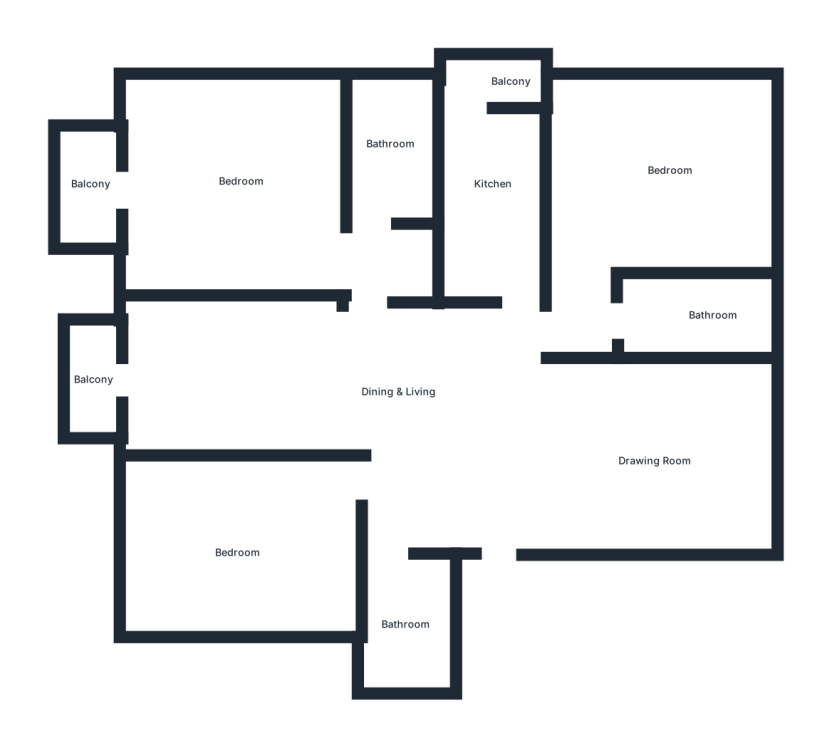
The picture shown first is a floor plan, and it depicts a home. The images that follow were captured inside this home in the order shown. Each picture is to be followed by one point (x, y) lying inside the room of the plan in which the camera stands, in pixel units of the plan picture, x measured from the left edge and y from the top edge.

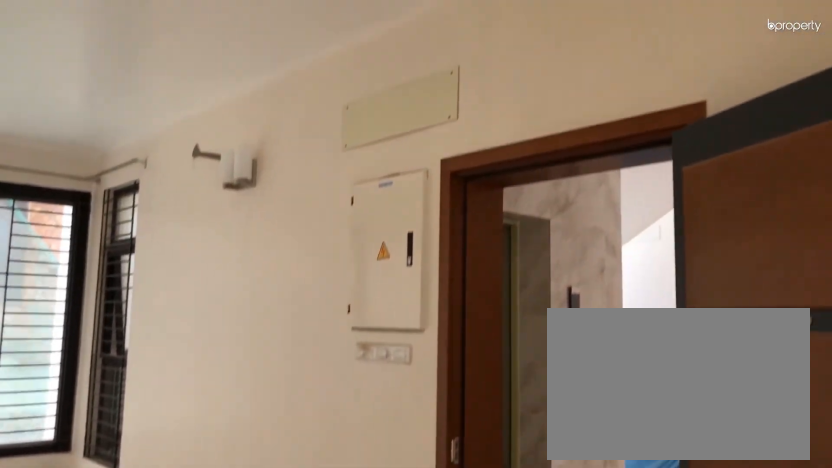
(652, 456)
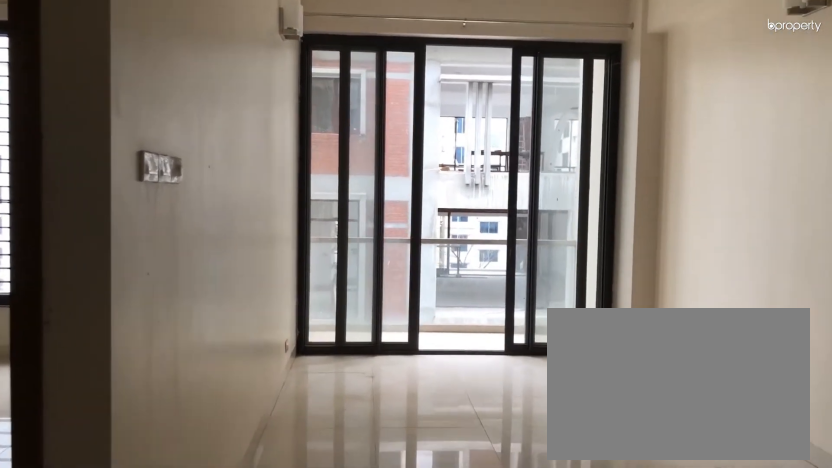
(229, 390)
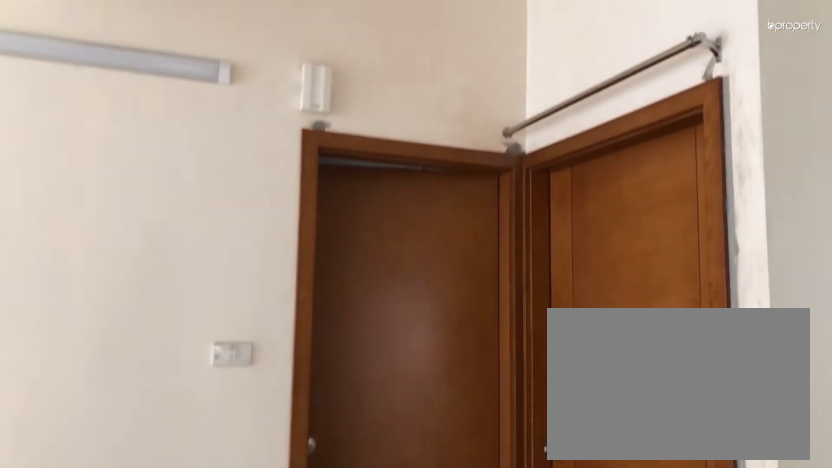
(446, 420)
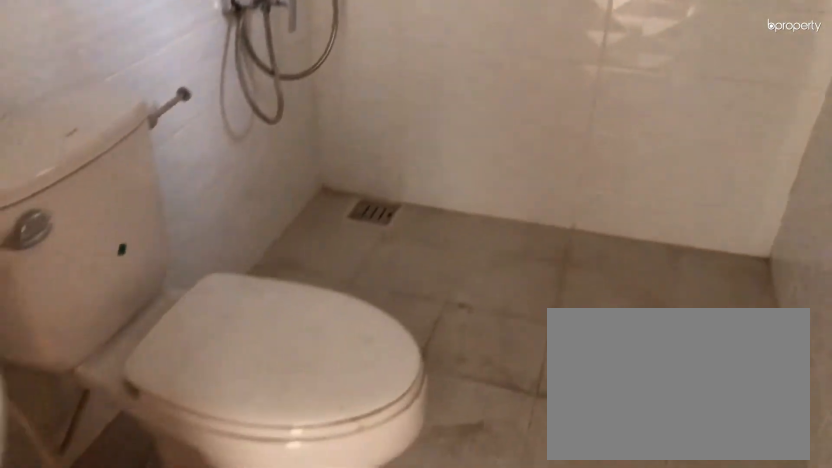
(402, 626)
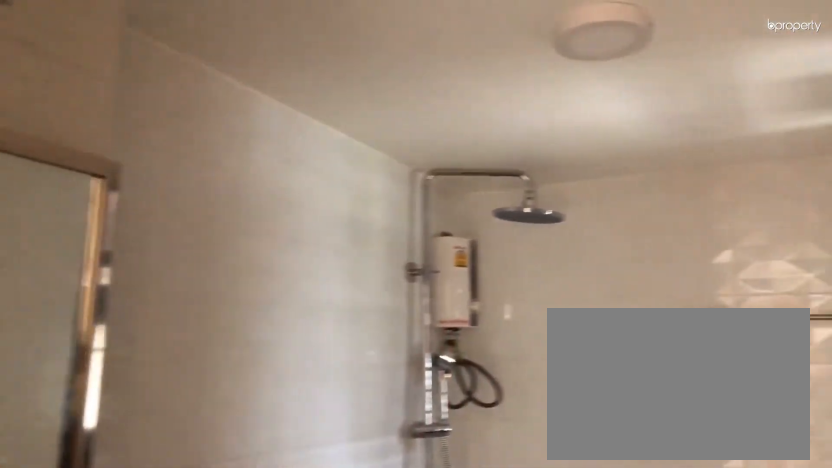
(402, 626)
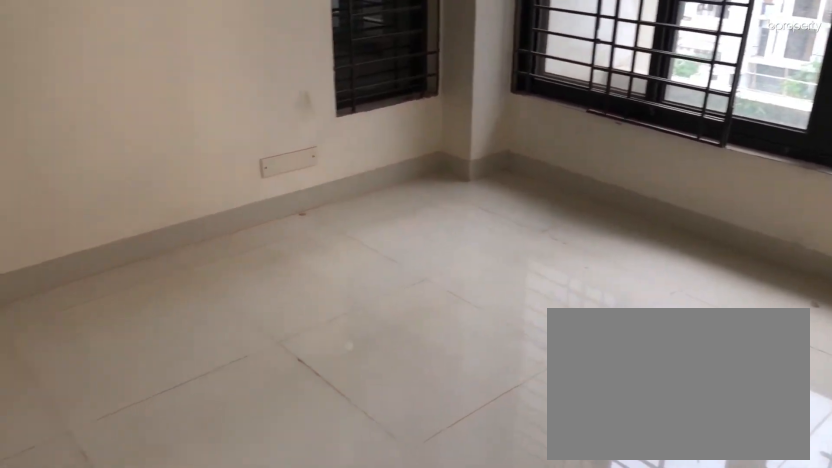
(235, 552)
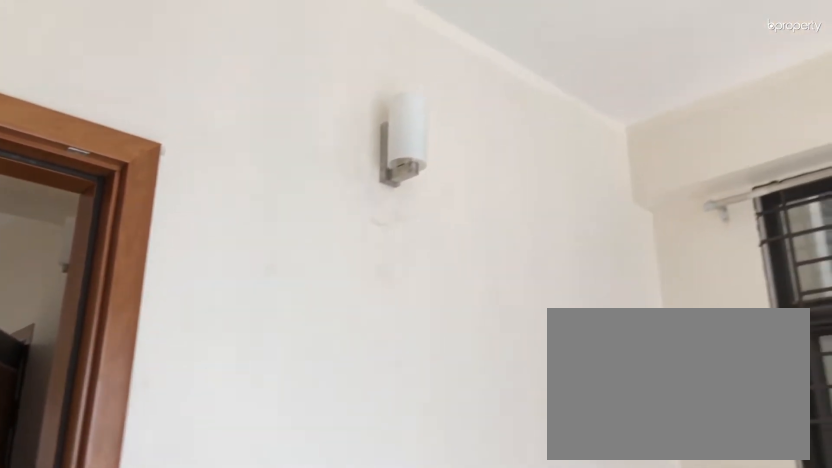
(235, 552)
